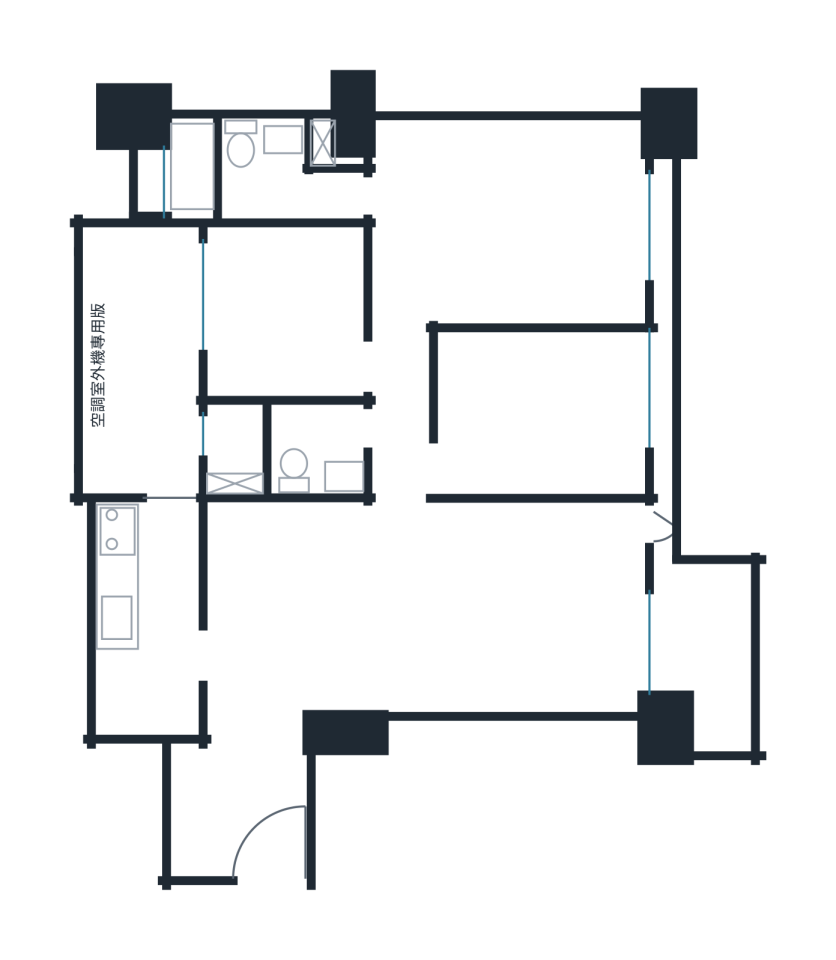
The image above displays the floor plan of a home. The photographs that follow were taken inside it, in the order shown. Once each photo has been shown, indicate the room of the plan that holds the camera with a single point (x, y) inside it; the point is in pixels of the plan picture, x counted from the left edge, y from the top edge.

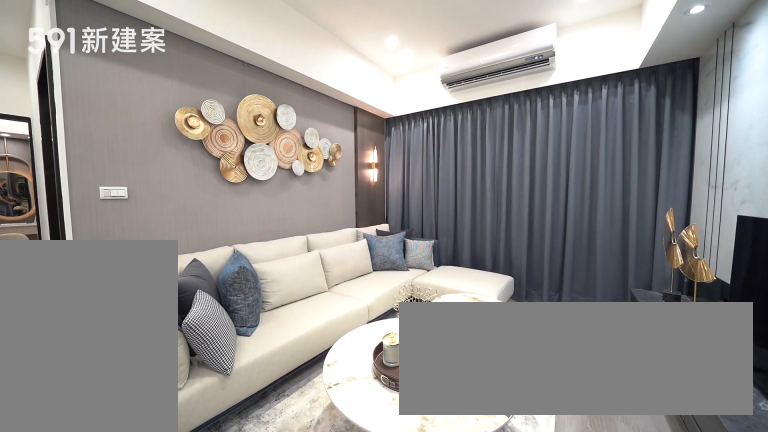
(547, 606)
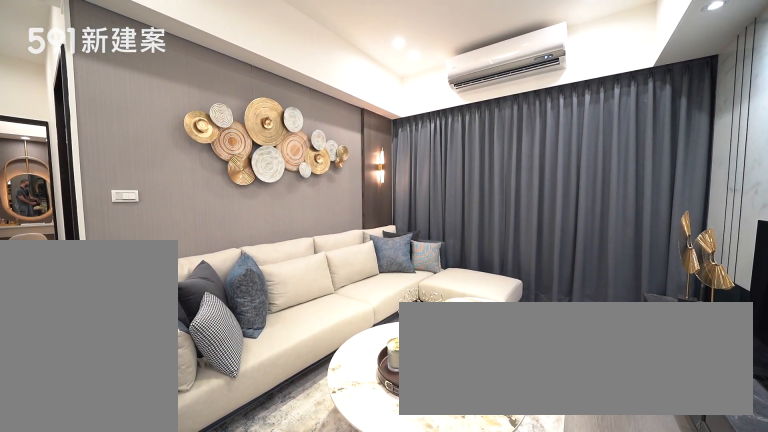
(547, 606)
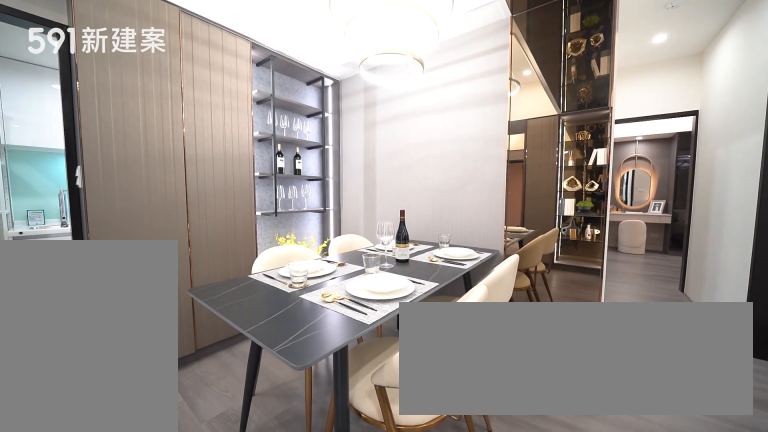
(311, 579)
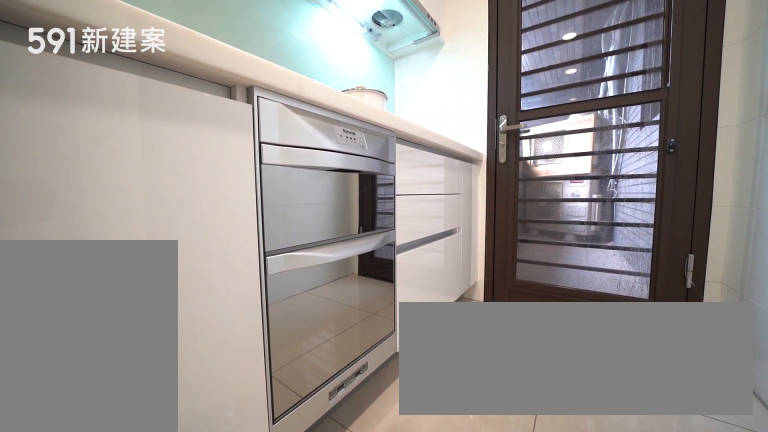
(148, 618)
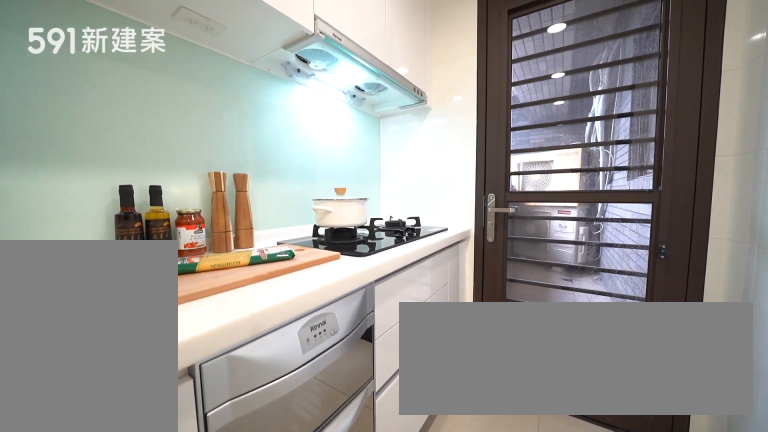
(148, 618)
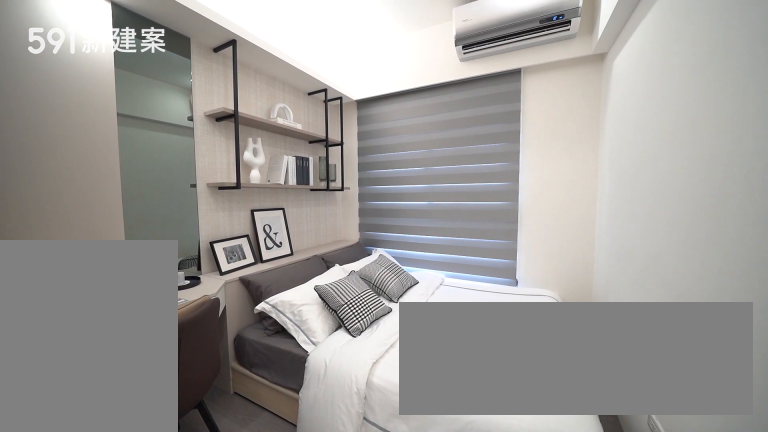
(546, 408)
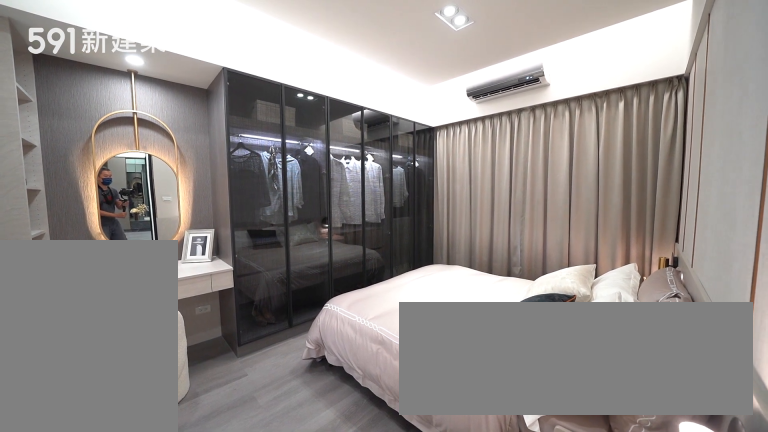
(517, 218)
